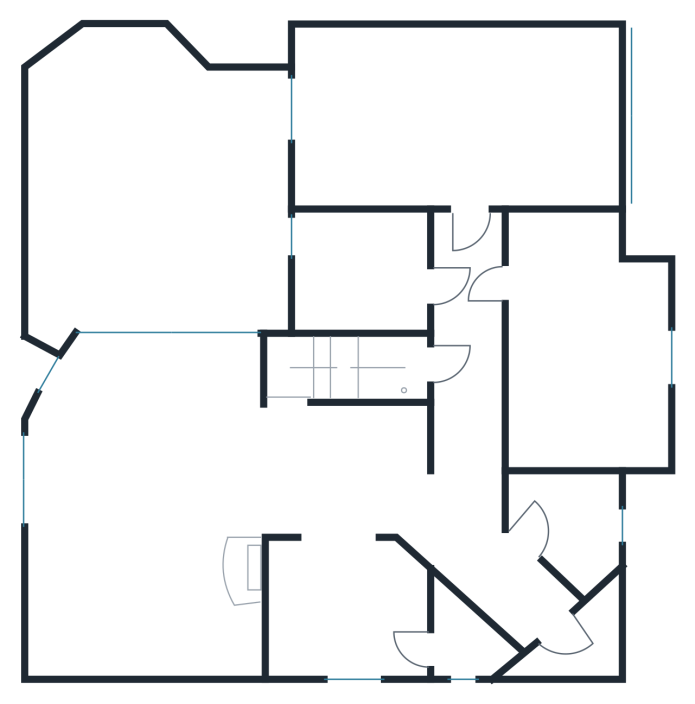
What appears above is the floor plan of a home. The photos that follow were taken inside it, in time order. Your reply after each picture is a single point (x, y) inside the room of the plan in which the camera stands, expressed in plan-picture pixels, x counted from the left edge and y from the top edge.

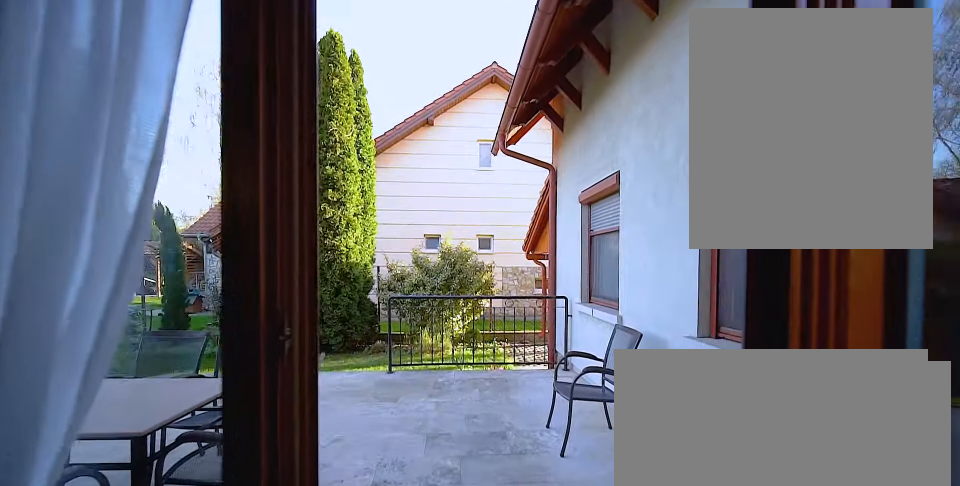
(162, 199)
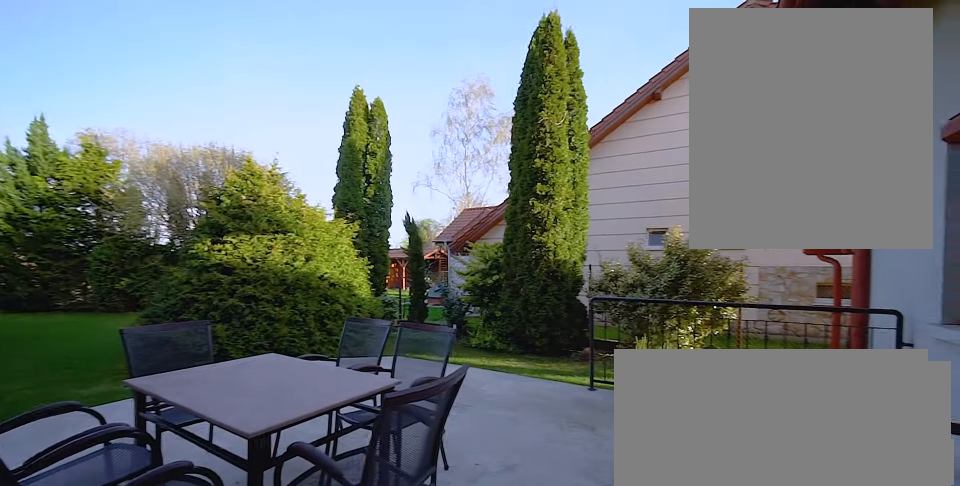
(162, 199)
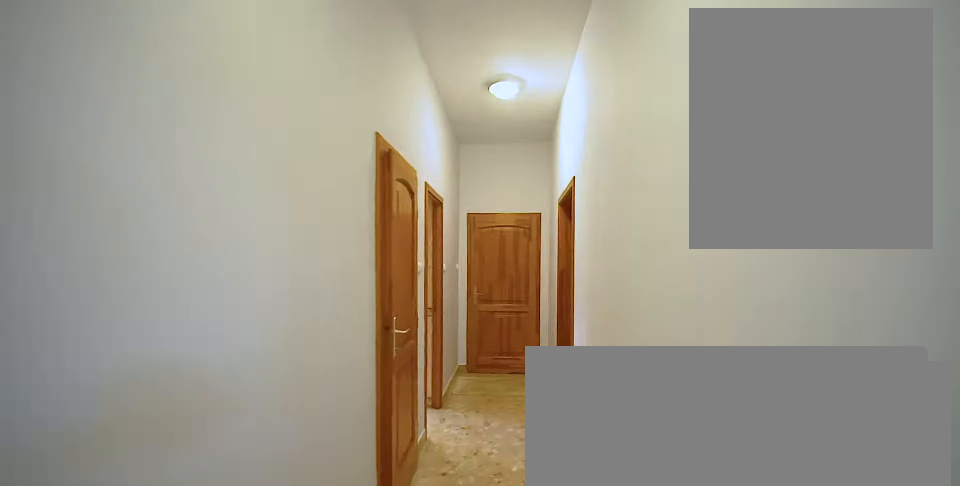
(468, 365)
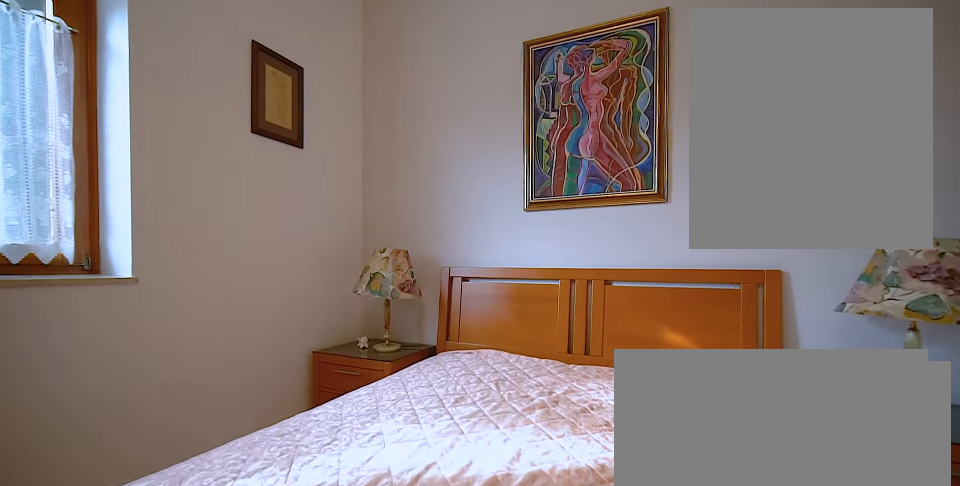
(590, 350)
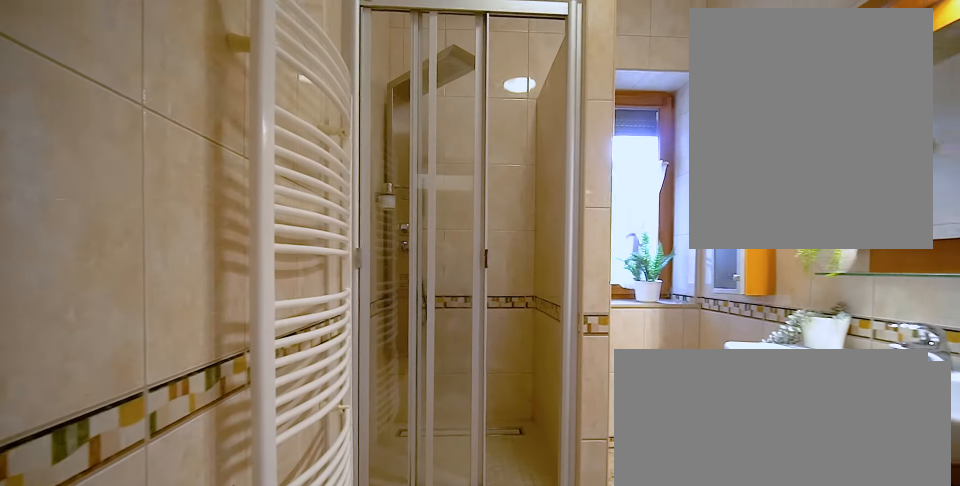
(362, 270)
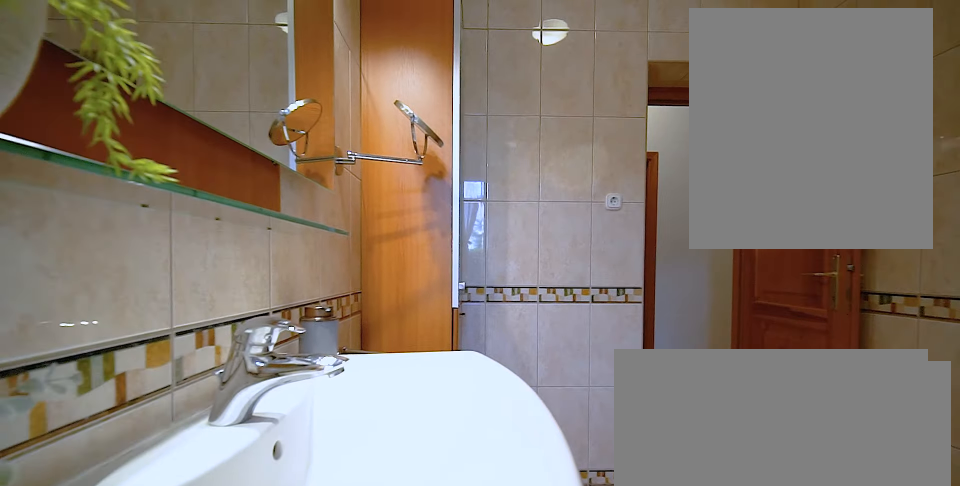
(362, 270)
